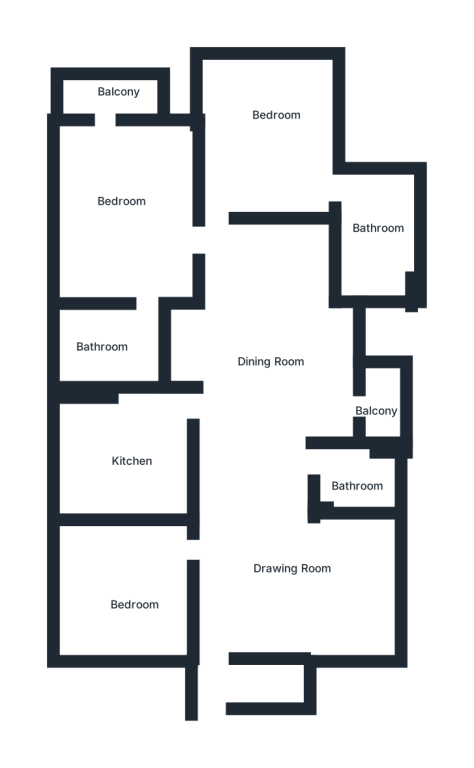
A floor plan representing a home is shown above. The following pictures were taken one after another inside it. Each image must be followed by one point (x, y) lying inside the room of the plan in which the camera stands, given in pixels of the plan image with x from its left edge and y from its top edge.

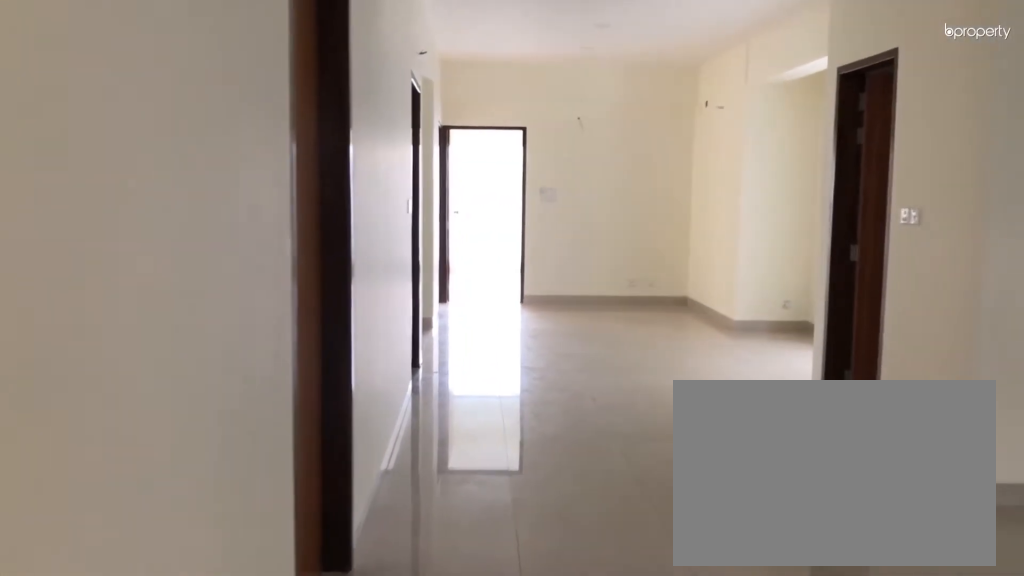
(258, 568)
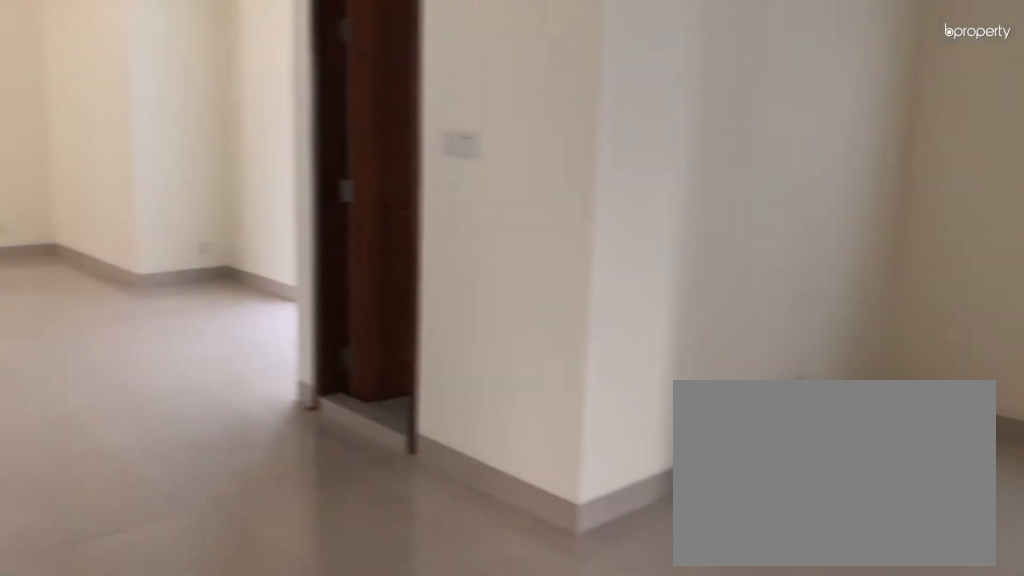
(258, 568)
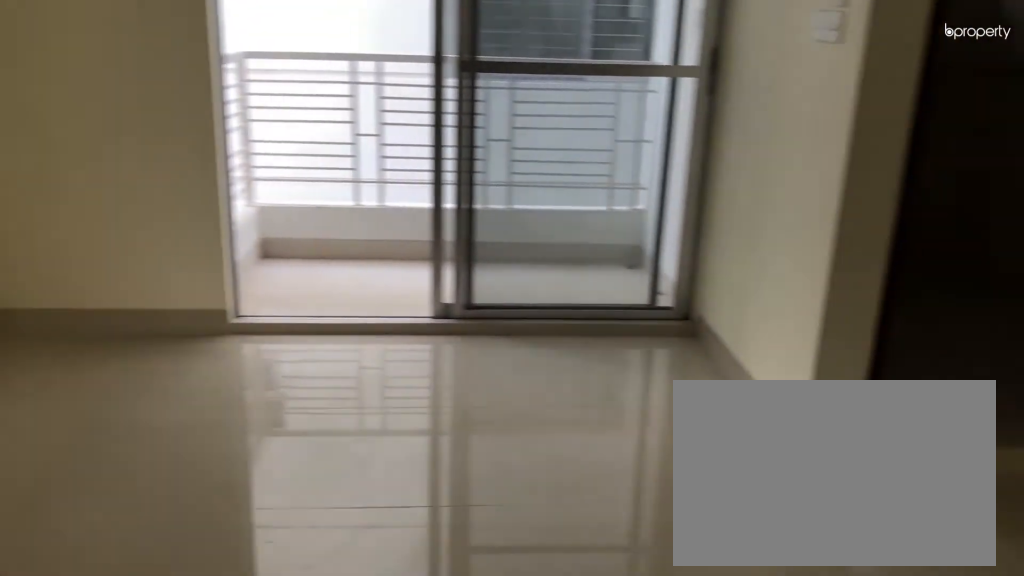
(258, 384)
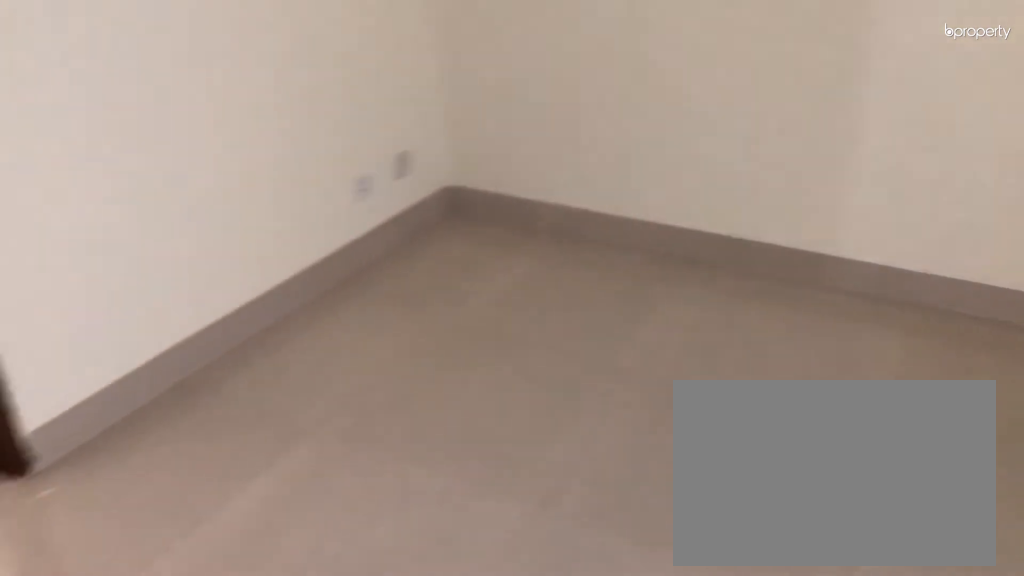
(141, 581)
